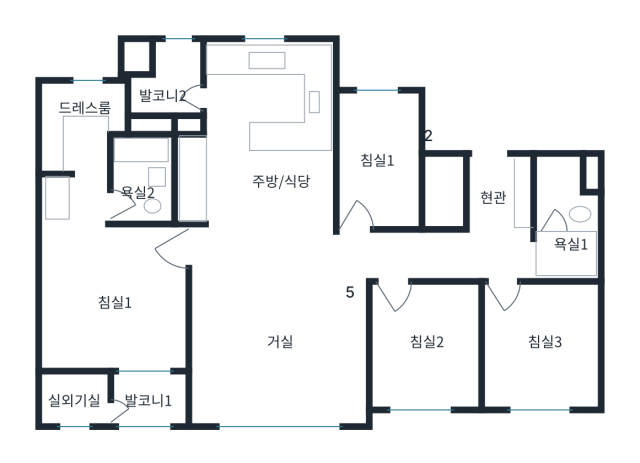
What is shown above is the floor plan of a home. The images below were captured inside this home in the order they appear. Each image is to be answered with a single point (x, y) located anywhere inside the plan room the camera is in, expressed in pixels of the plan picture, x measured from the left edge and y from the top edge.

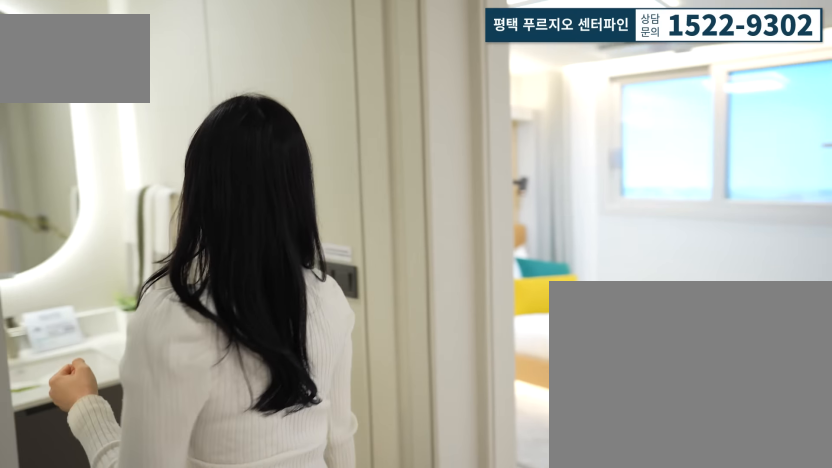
(556, 238)
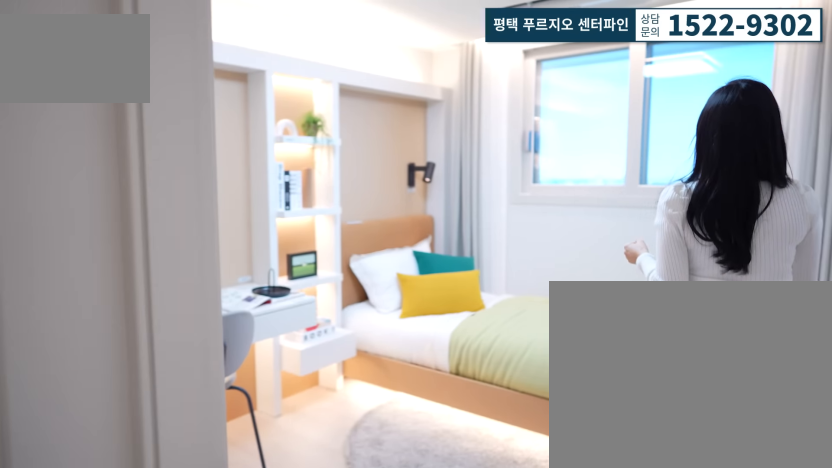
(543, 348)
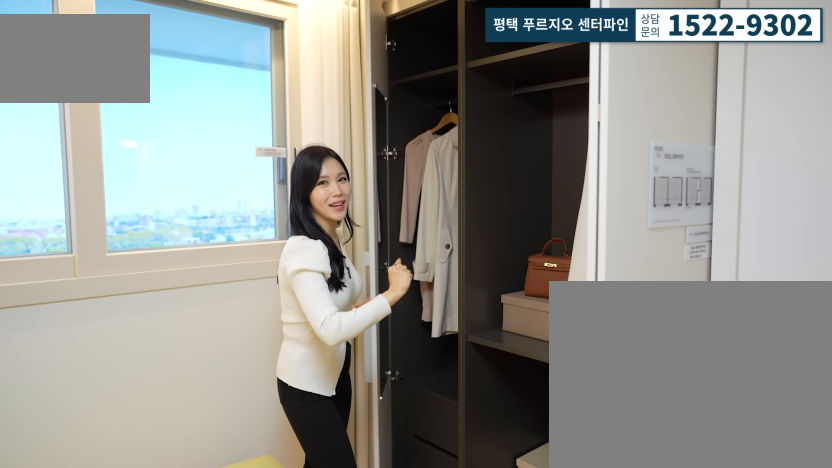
(543, 348)
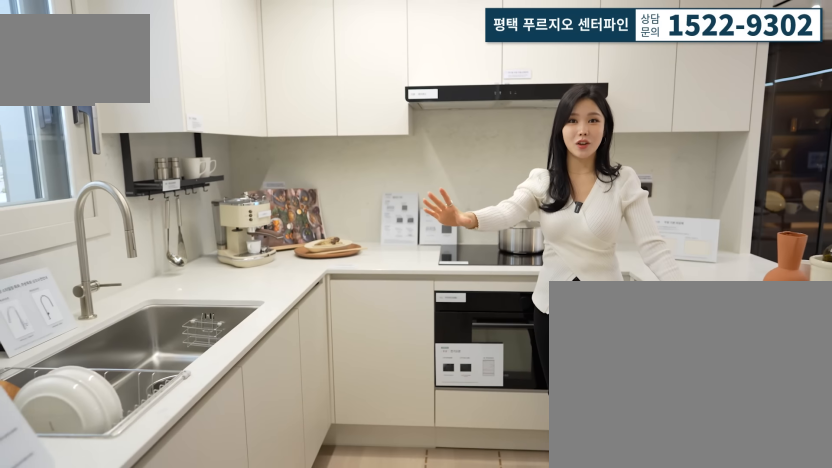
(274, 155)
